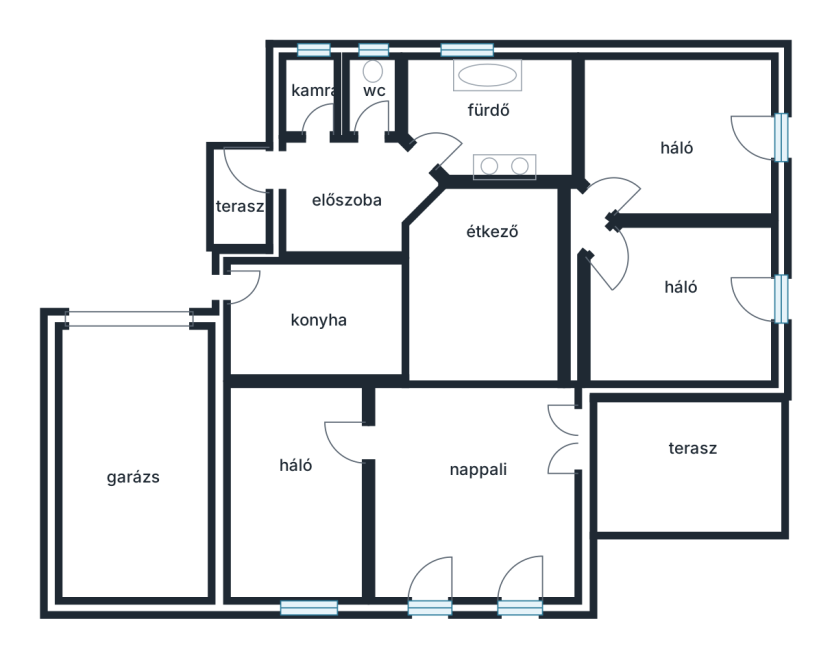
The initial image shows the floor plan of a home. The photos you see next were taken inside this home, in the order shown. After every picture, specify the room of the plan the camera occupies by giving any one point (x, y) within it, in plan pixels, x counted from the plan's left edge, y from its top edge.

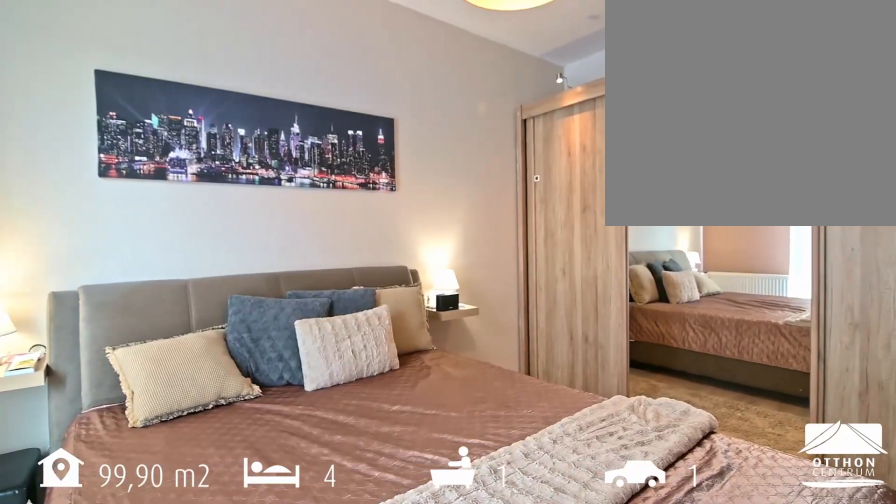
(295, 461)
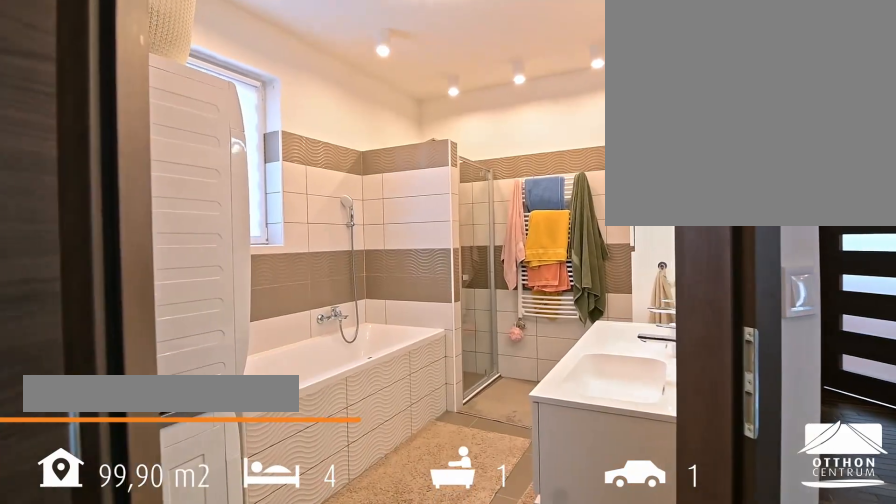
(496, 117)
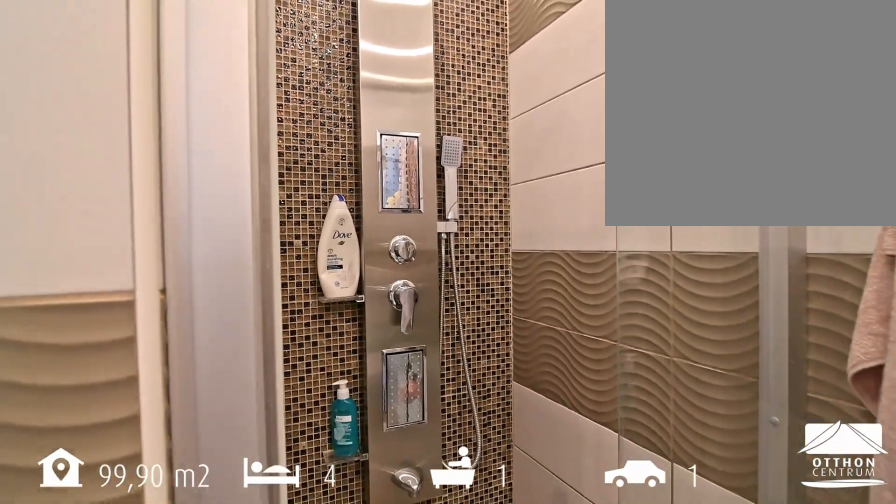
(496, 117)
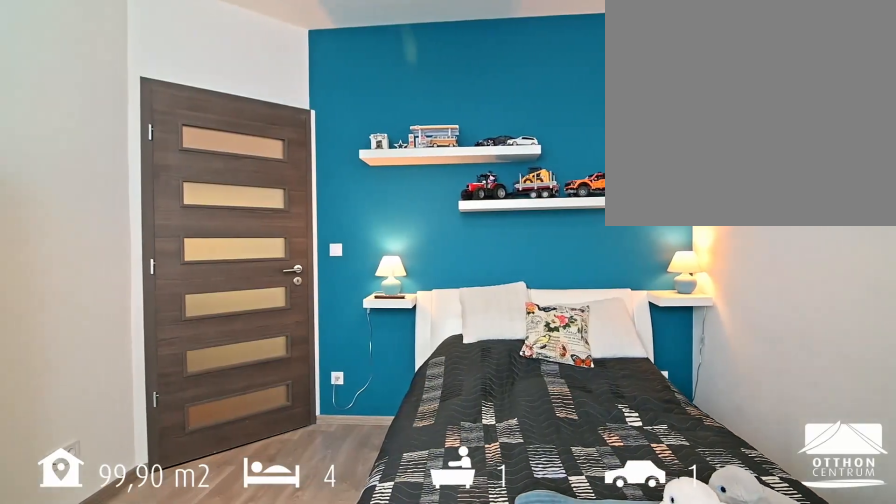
(685, 142)
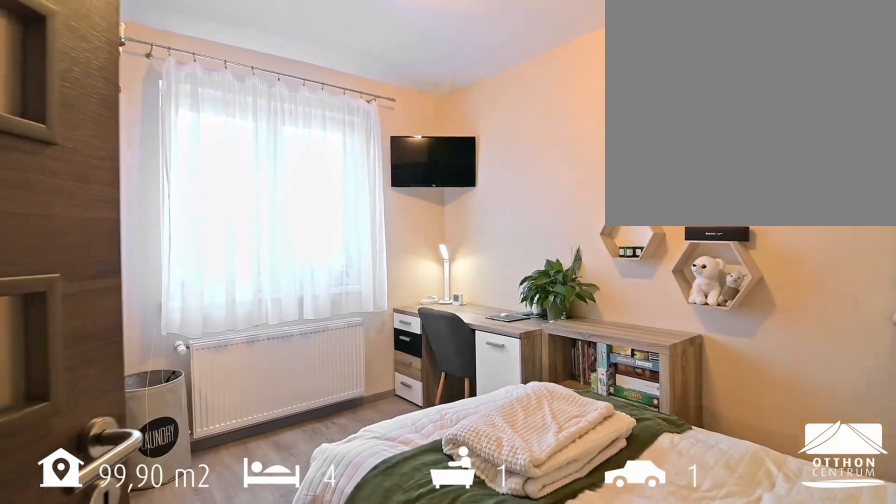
(685, 286)
